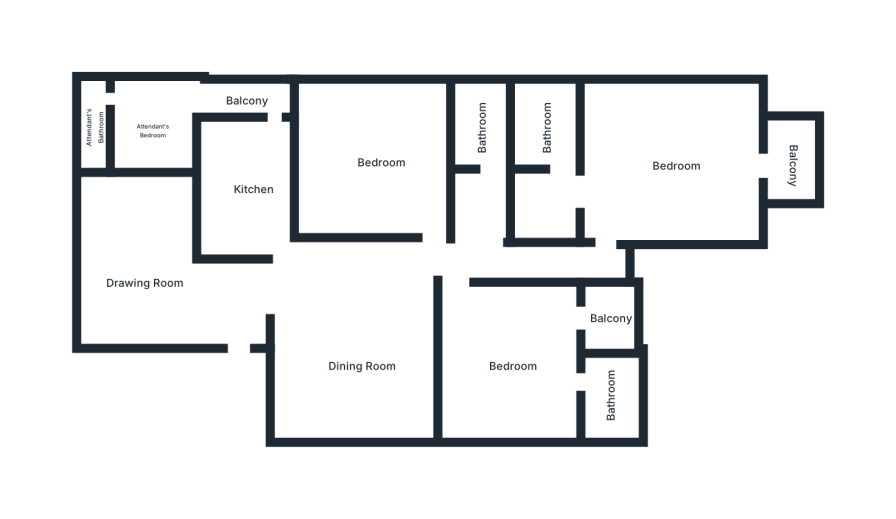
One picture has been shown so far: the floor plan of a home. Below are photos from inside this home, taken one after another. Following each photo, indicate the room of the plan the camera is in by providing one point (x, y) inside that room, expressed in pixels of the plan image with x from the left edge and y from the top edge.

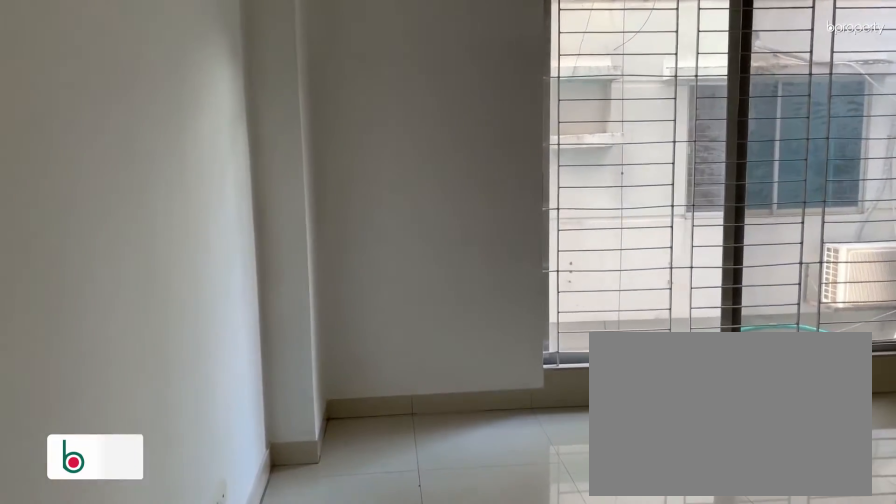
(147, 282)
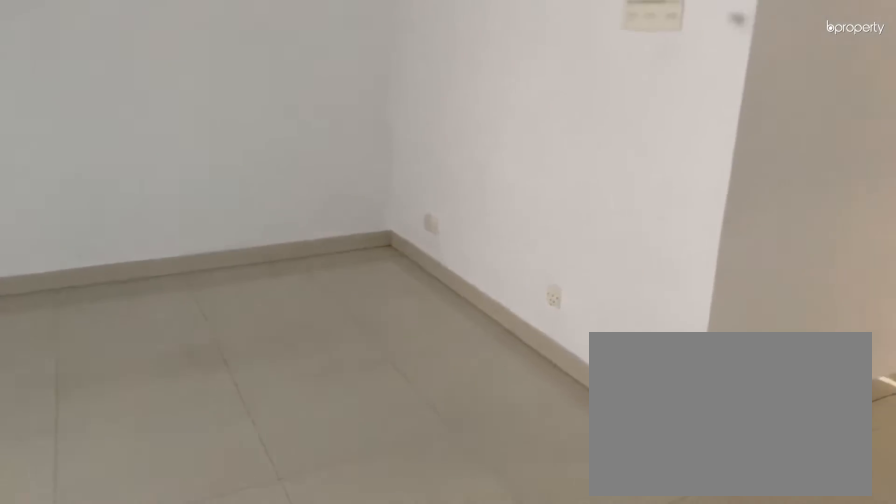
(147, 282)
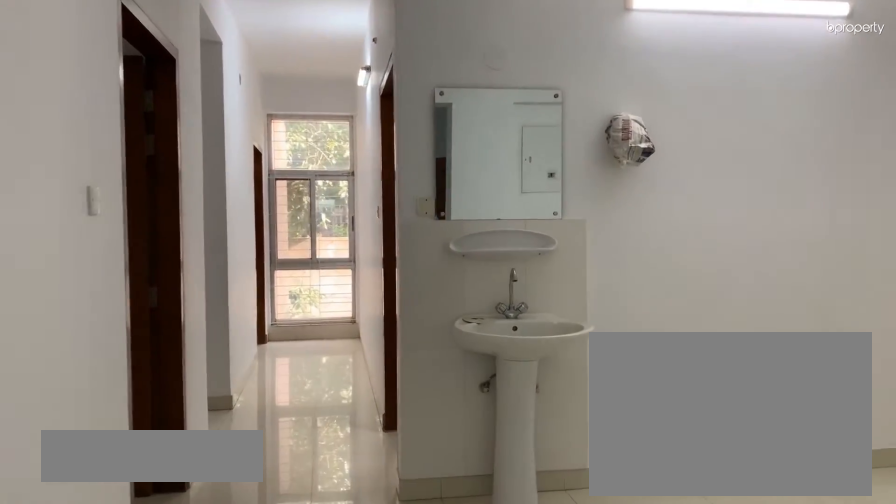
(362, 369)
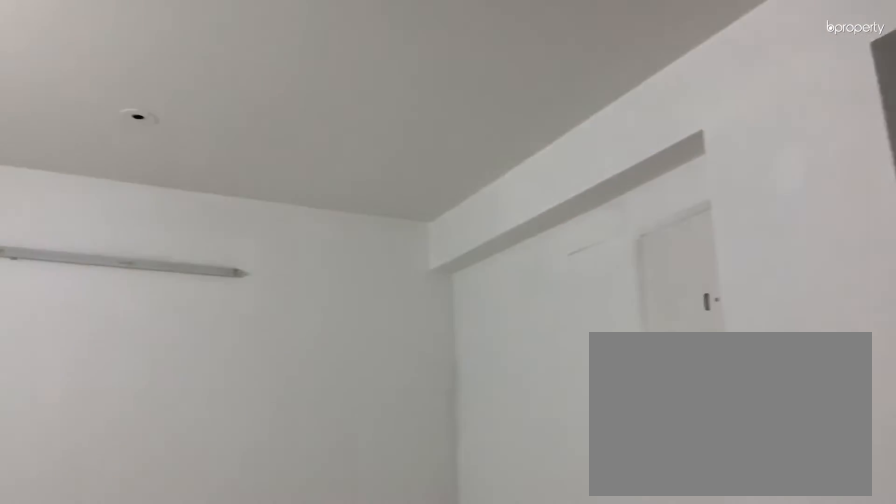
(362, 369)
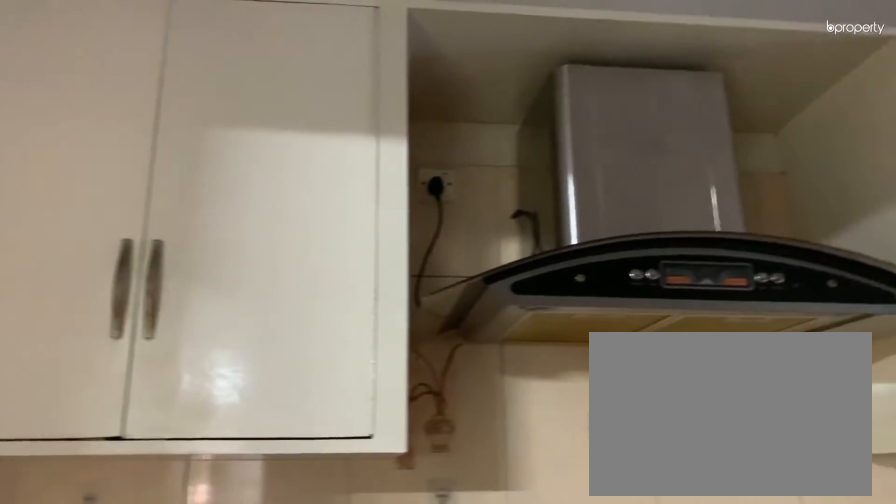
(254, 189)
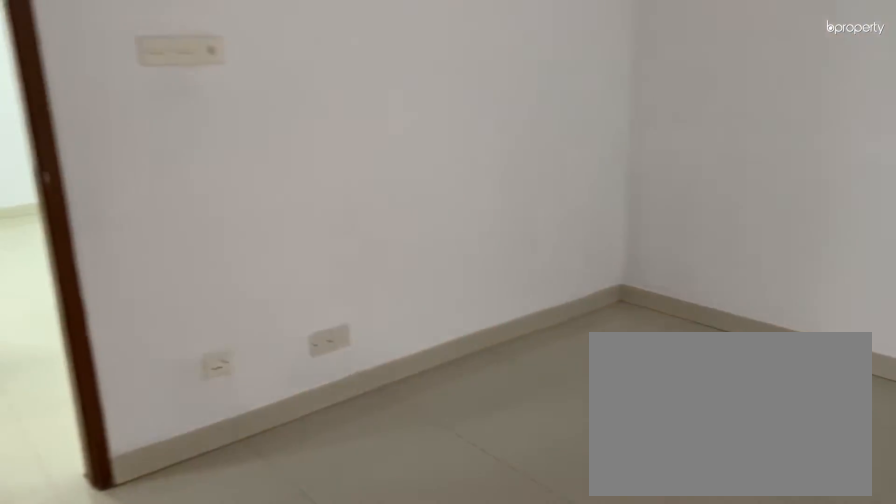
(382, 161)
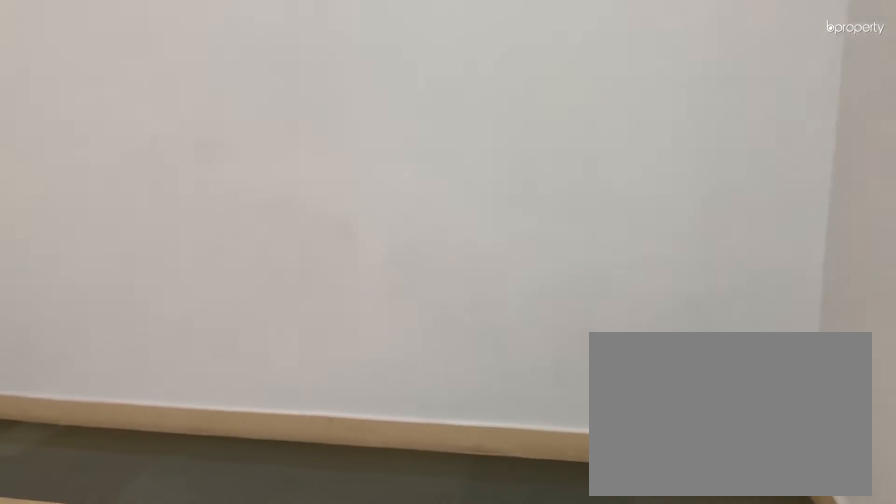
(514, 366)
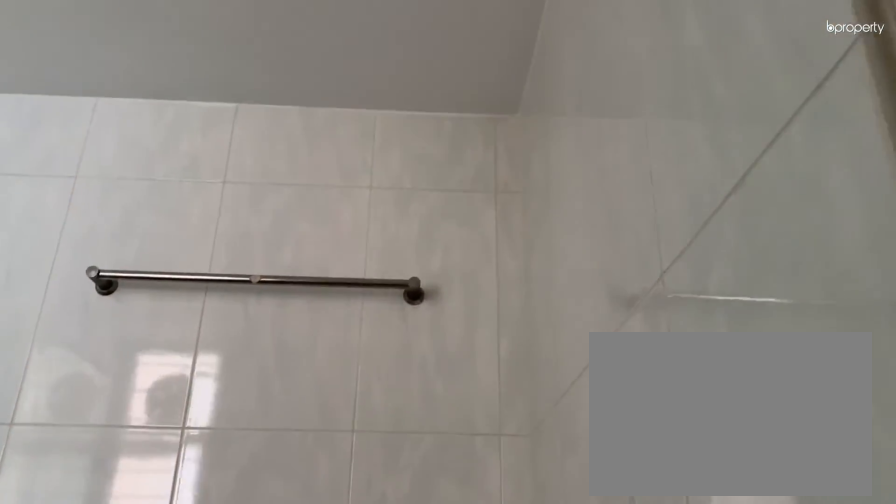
(607, 393)
